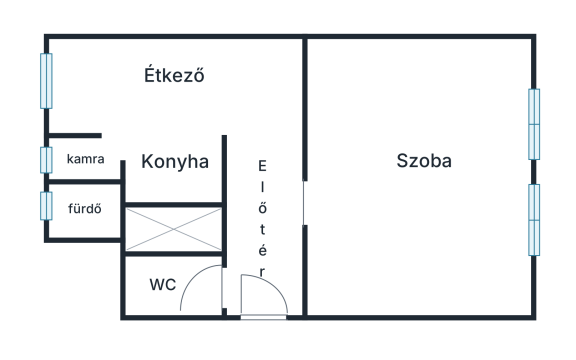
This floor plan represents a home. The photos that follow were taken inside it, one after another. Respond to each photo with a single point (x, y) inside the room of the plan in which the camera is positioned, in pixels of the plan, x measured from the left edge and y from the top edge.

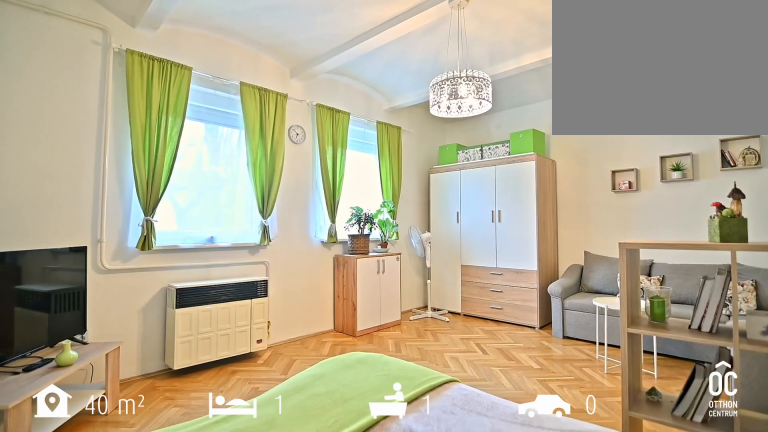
(421, 179)
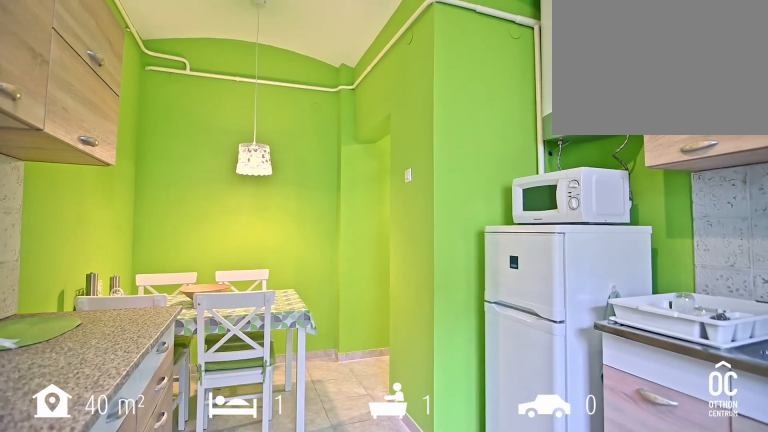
(174, 159)
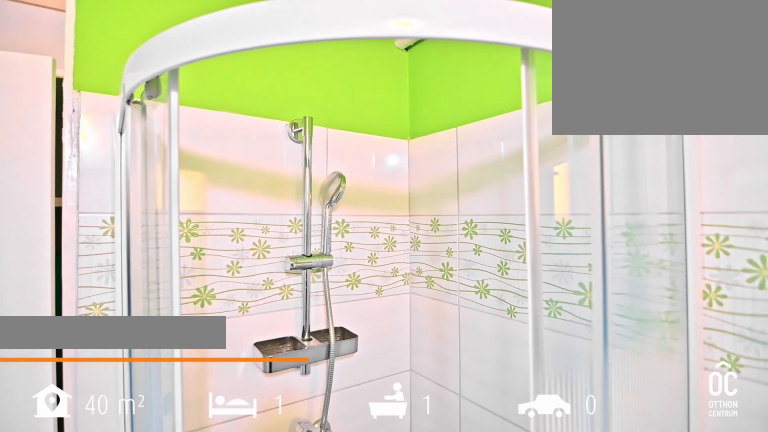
(86, 208)
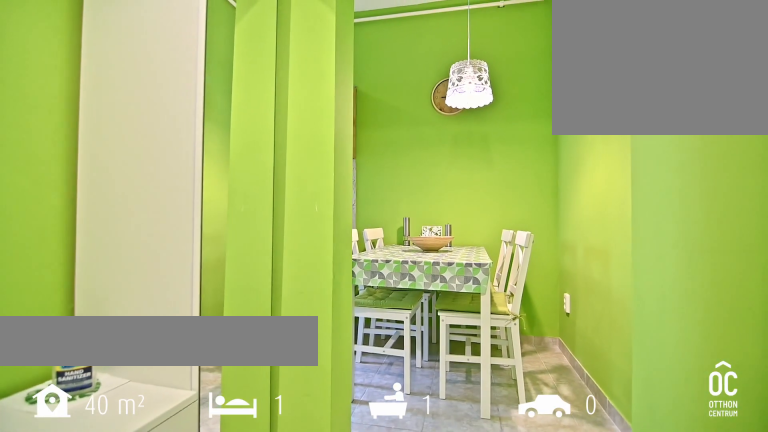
(265, 218)
